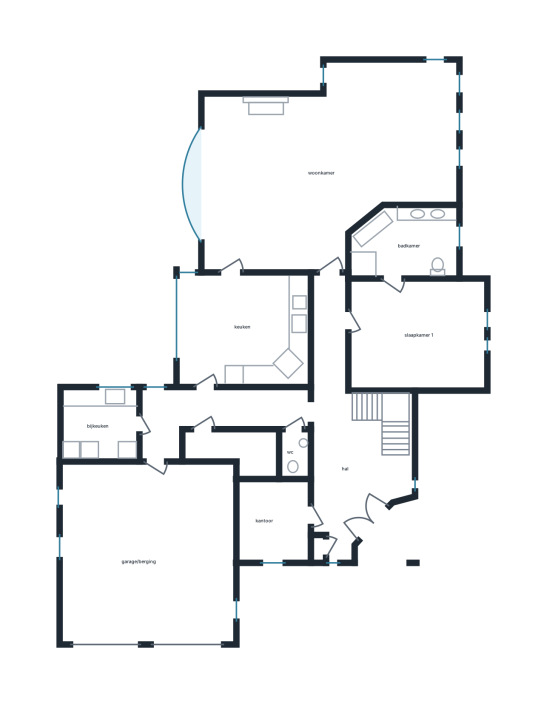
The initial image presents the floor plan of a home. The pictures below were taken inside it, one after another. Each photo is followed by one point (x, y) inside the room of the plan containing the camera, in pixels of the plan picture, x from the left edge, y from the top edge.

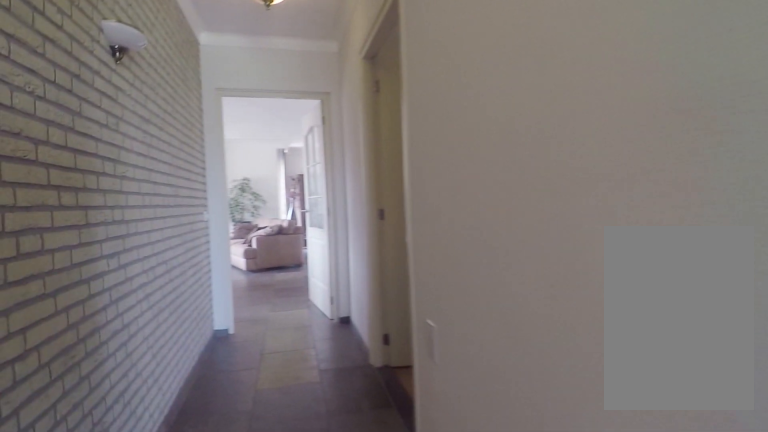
(345, 435)
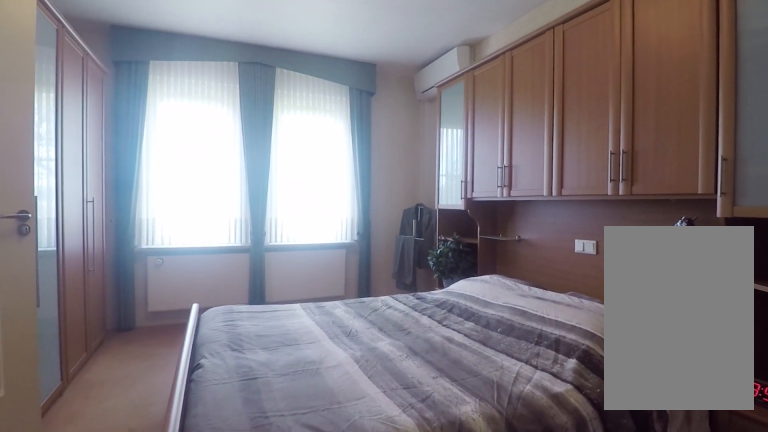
(415, 334)
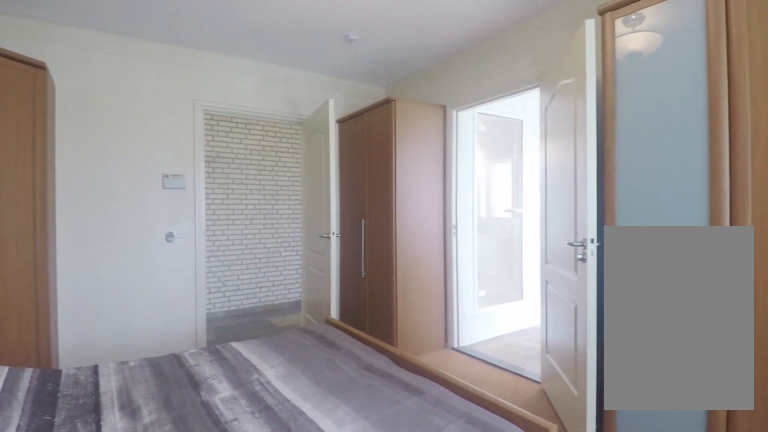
(415, 334)
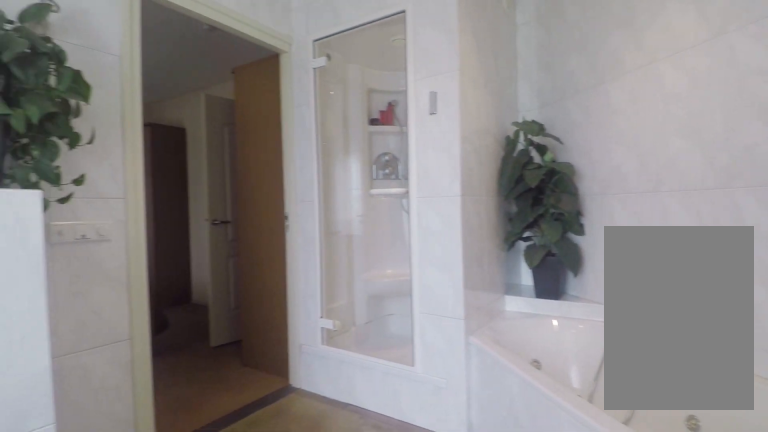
(405, 243)
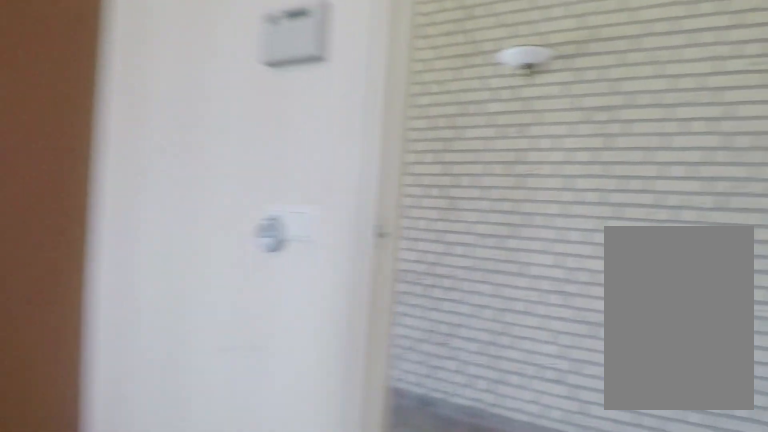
(415, 334)
